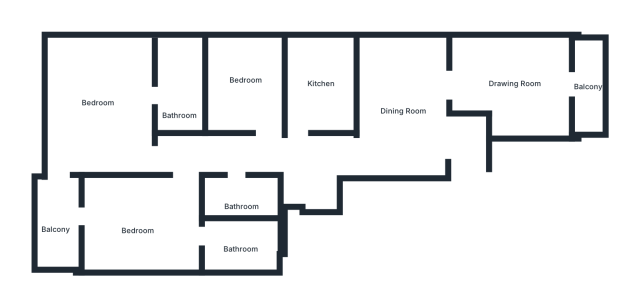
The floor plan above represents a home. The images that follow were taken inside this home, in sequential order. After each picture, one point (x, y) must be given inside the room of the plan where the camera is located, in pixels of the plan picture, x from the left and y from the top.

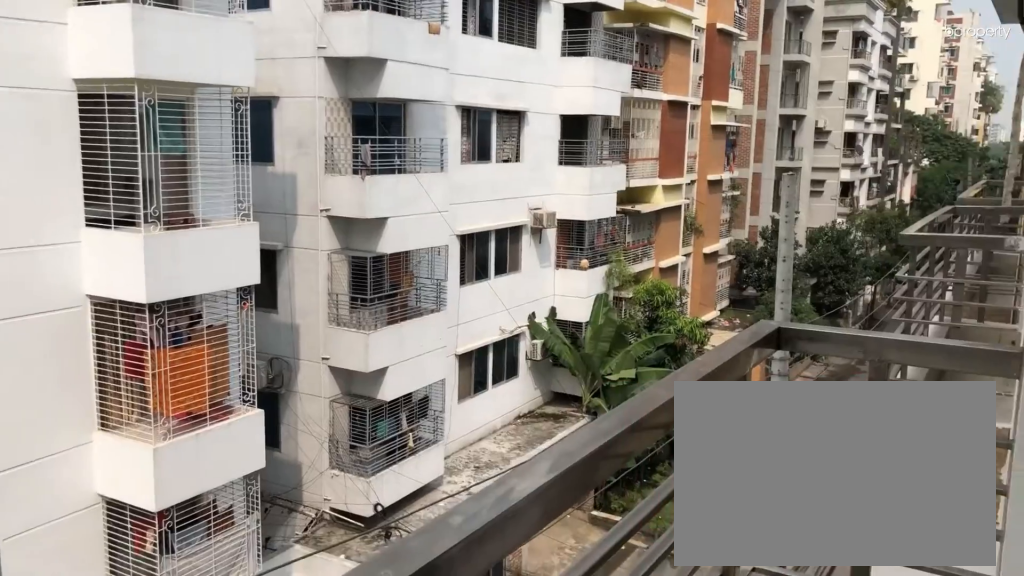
(590, 95)
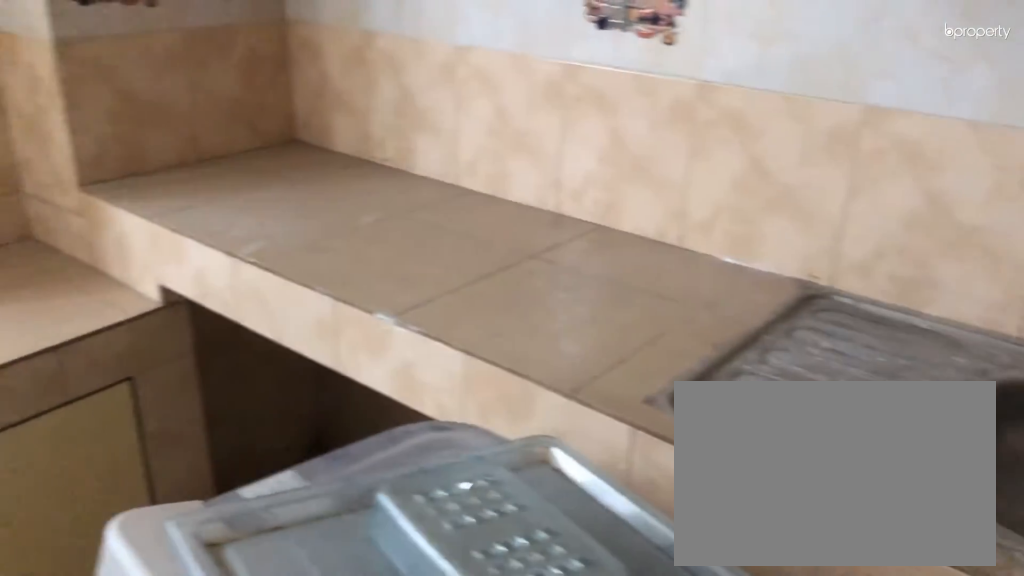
(325, 86)
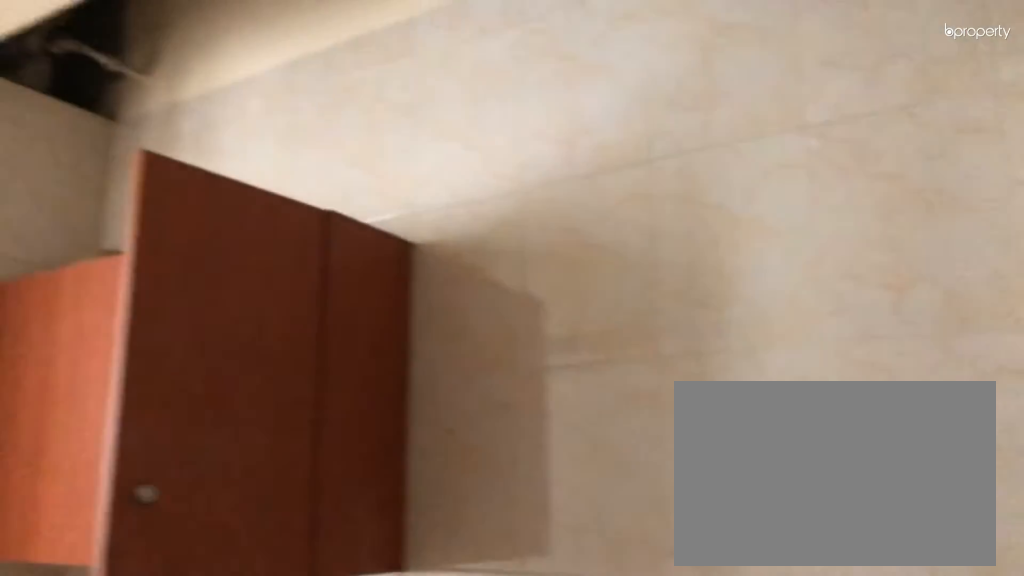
(325, 86)
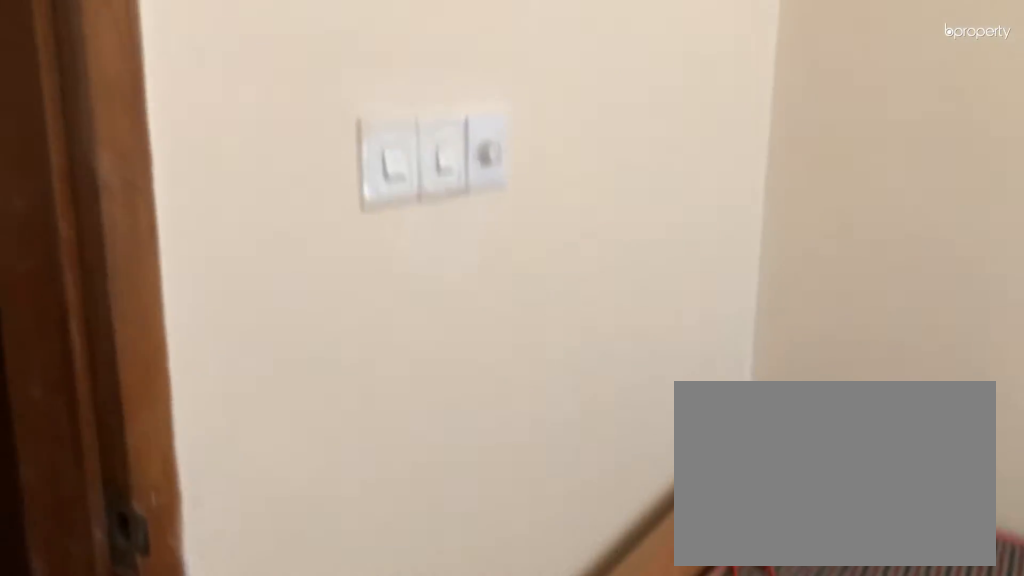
(248, 87)
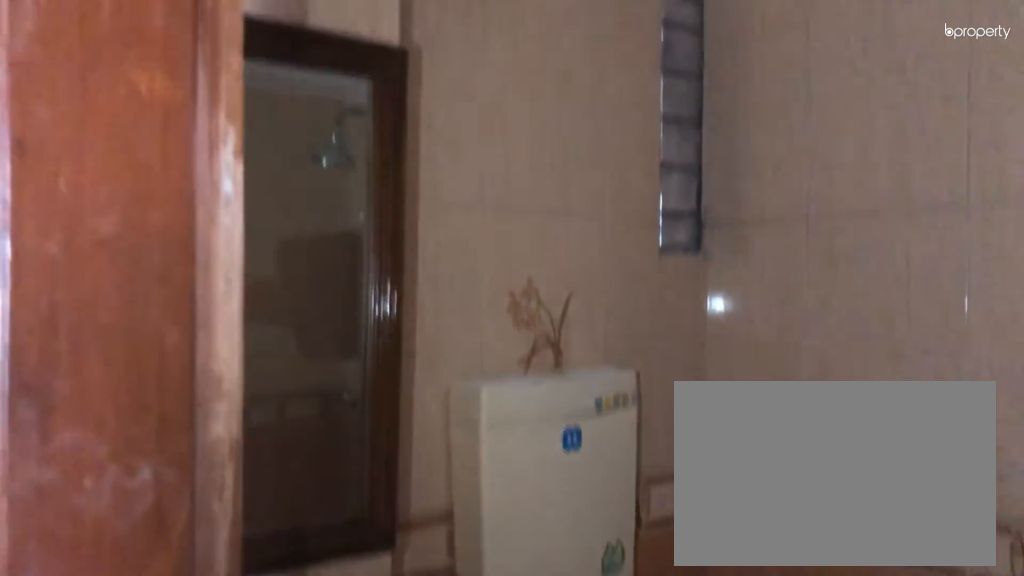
(243, 195)
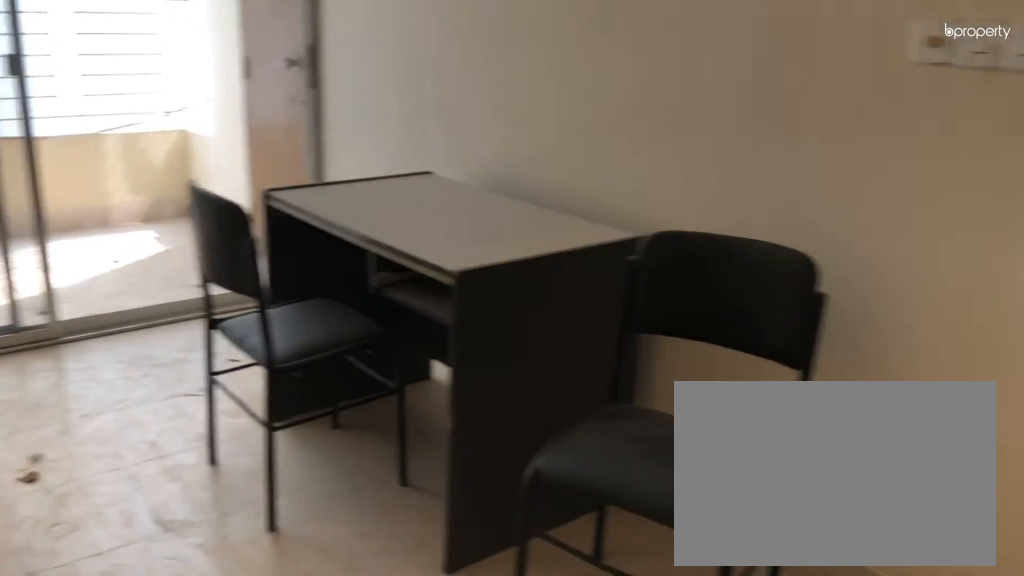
(146, 226)
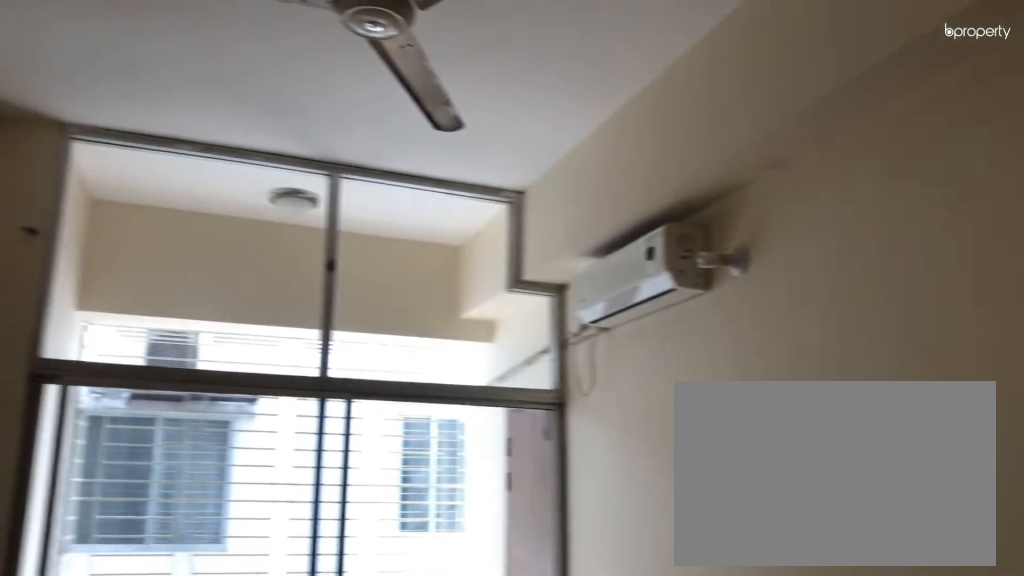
(146, 226)
